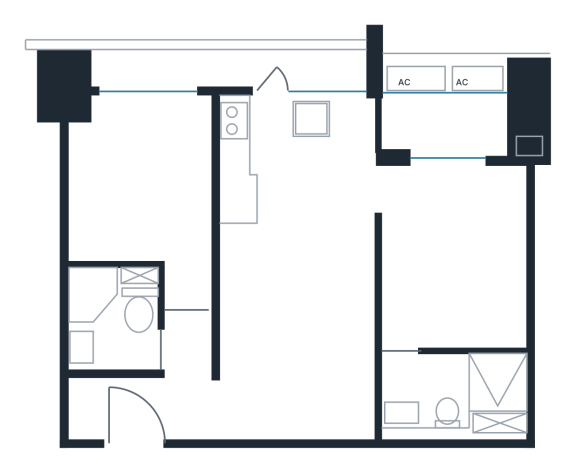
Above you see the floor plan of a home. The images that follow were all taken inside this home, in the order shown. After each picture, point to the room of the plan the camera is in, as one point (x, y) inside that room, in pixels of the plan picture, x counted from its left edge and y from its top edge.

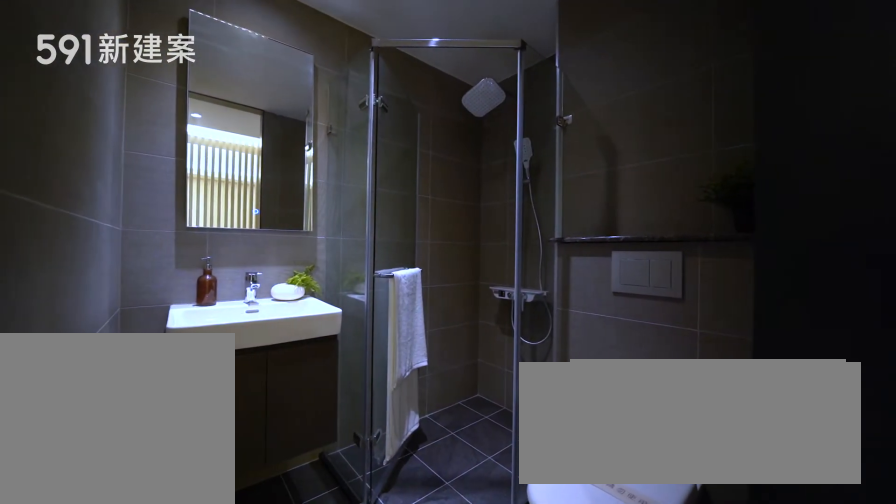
(113, 316)
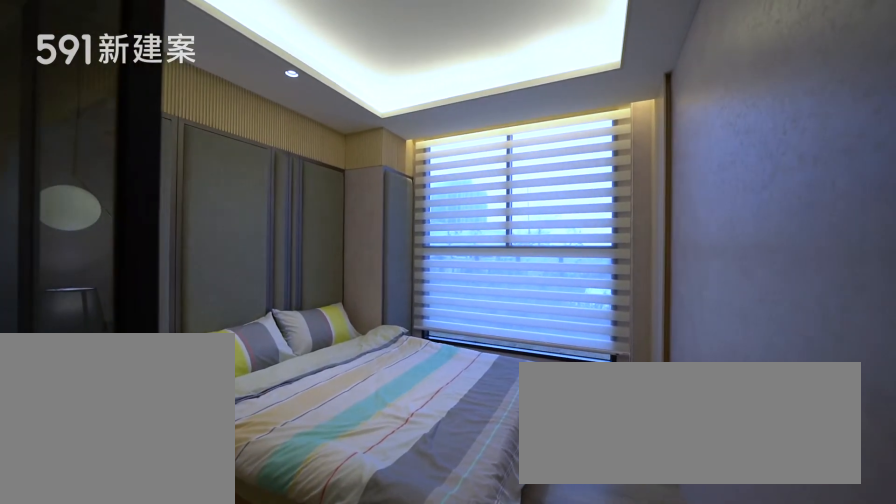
(142, 186)
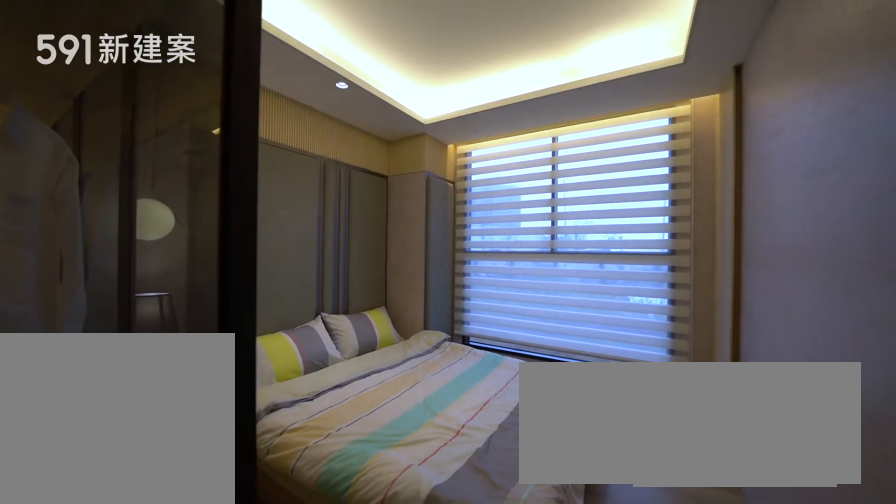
(142, 186)
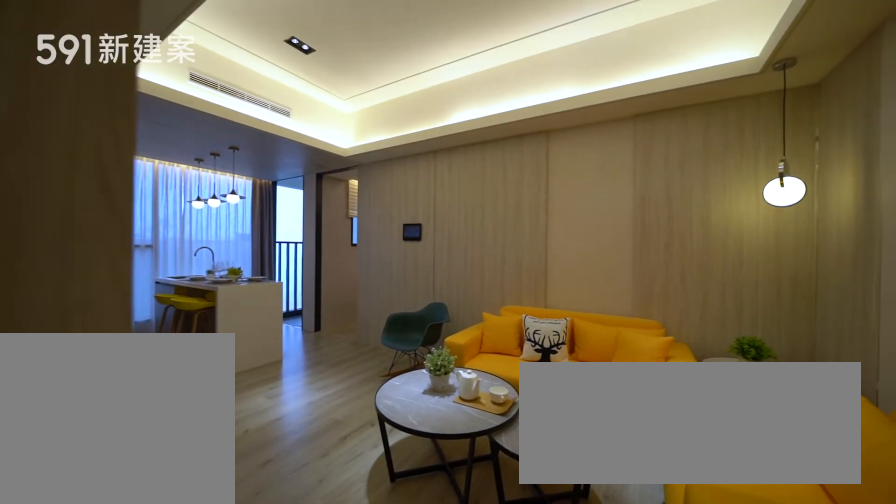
(299, 336)
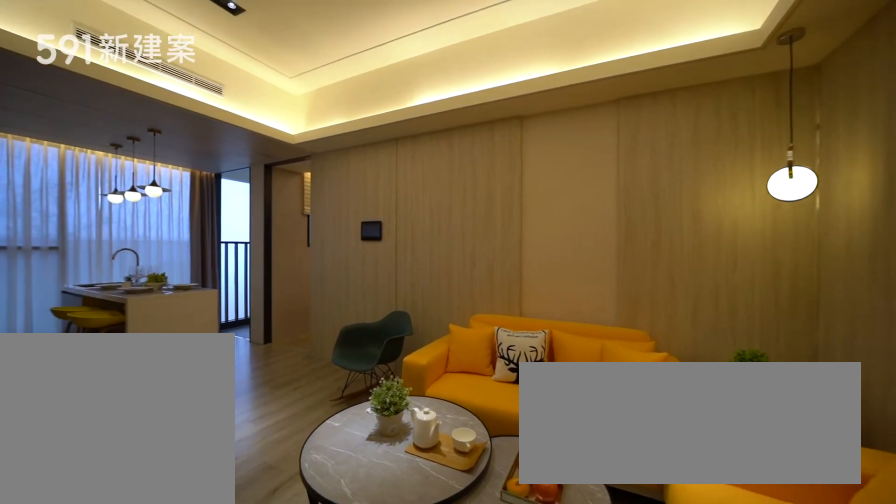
(299, 336)
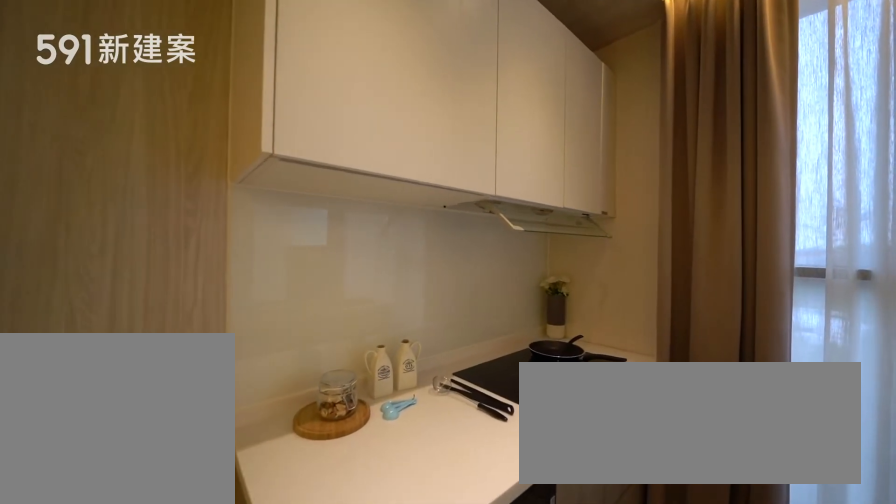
(259, 143)
